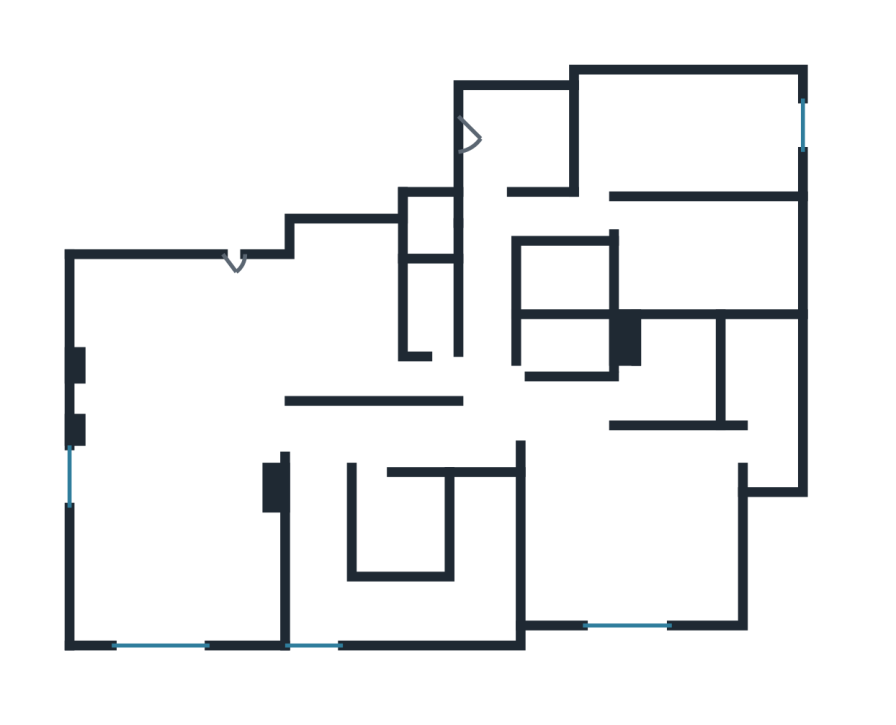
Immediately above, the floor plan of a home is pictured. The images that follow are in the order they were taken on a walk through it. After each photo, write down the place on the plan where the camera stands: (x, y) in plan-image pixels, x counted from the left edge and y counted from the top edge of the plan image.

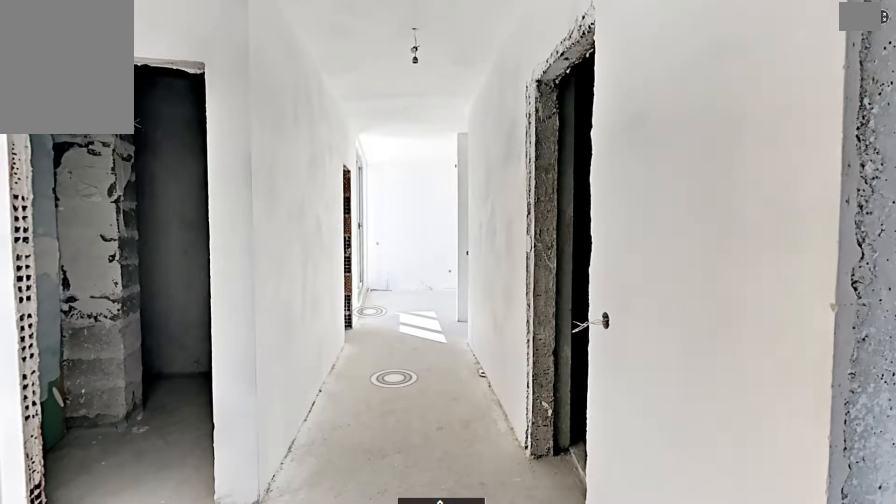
(488, 377)
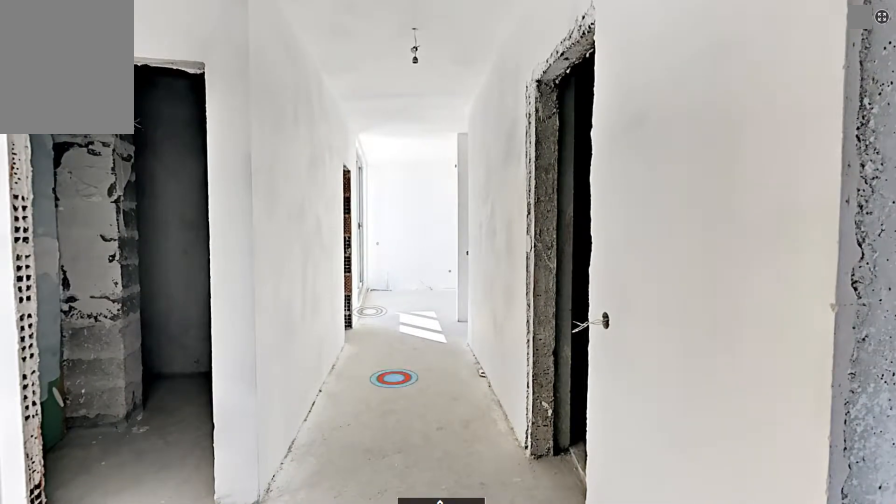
(487, 367)
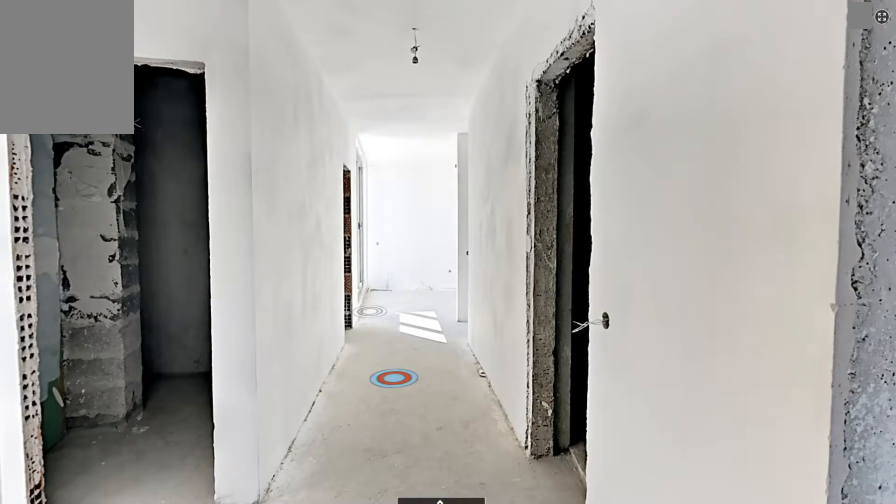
(488, 365)
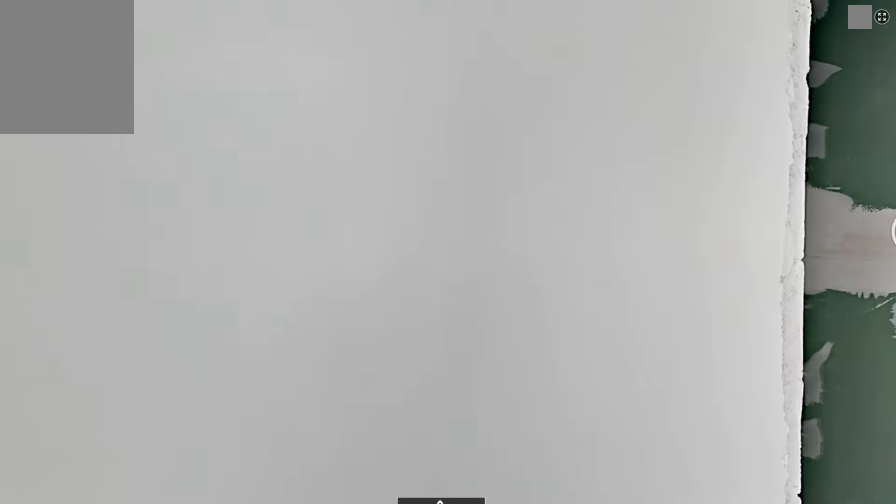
(538, 311)
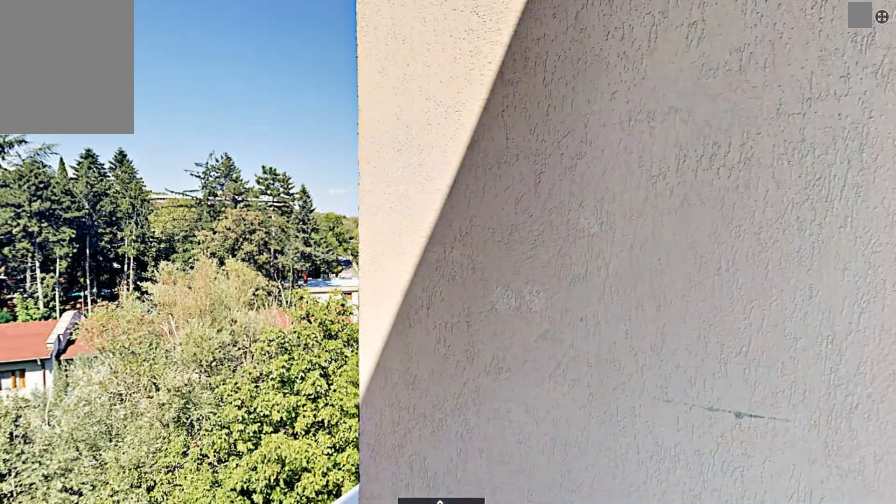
(828, 269)
